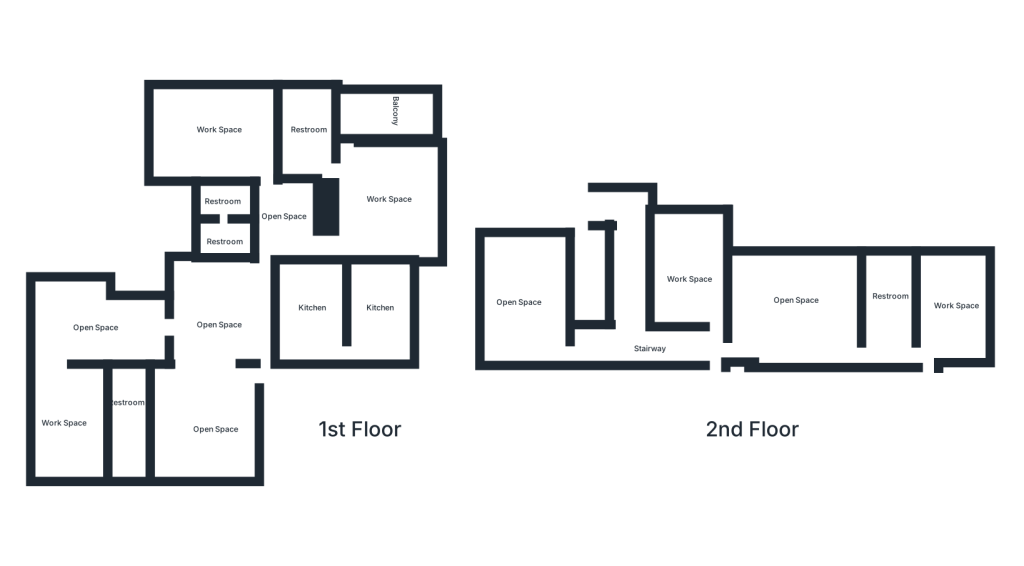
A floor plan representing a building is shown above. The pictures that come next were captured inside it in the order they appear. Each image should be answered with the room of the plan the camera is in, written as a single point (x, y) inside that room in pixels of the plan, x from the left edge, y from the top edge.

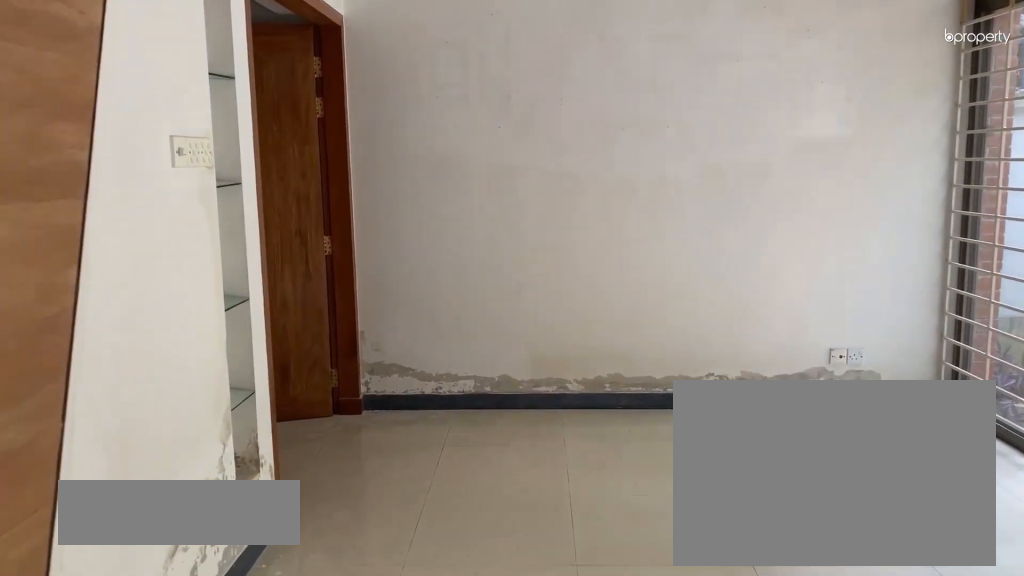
(90, 328)
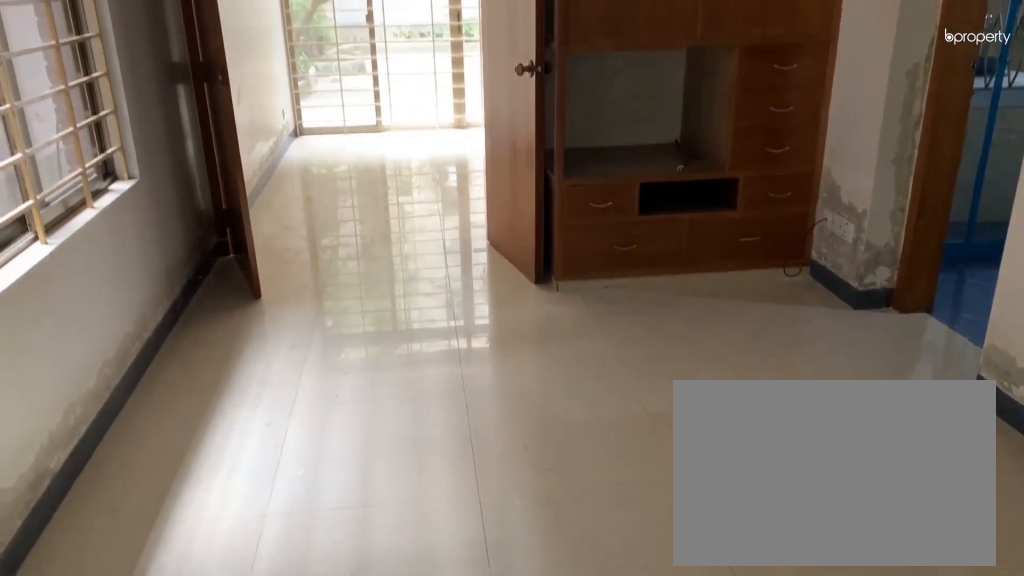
(70, 425)
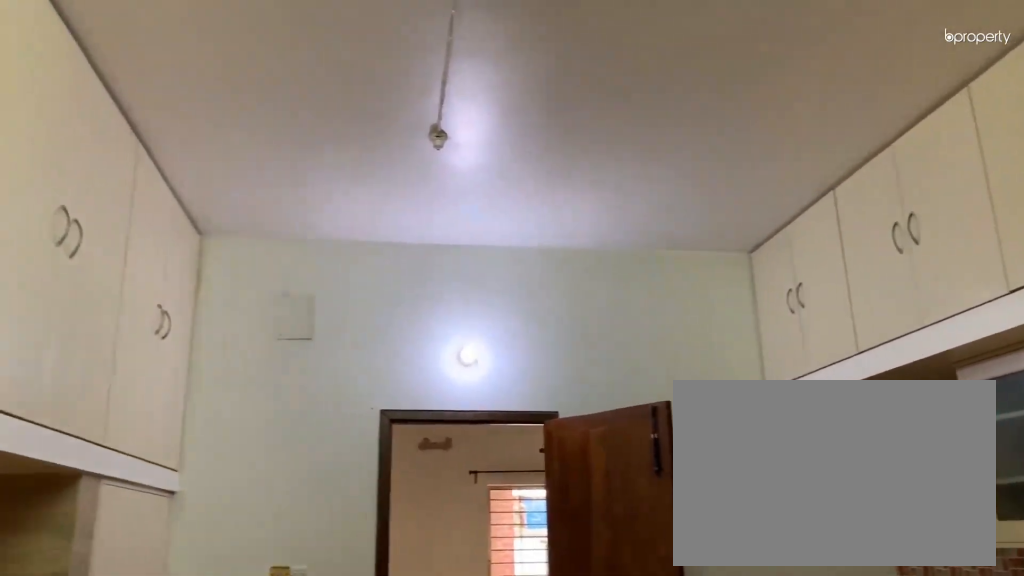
(310, 319)
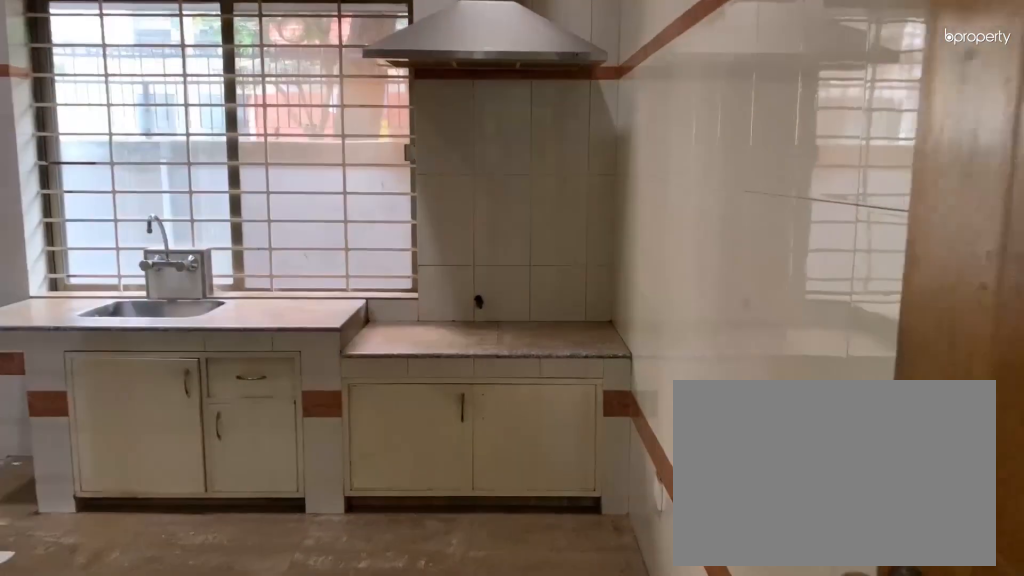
(382, 318)
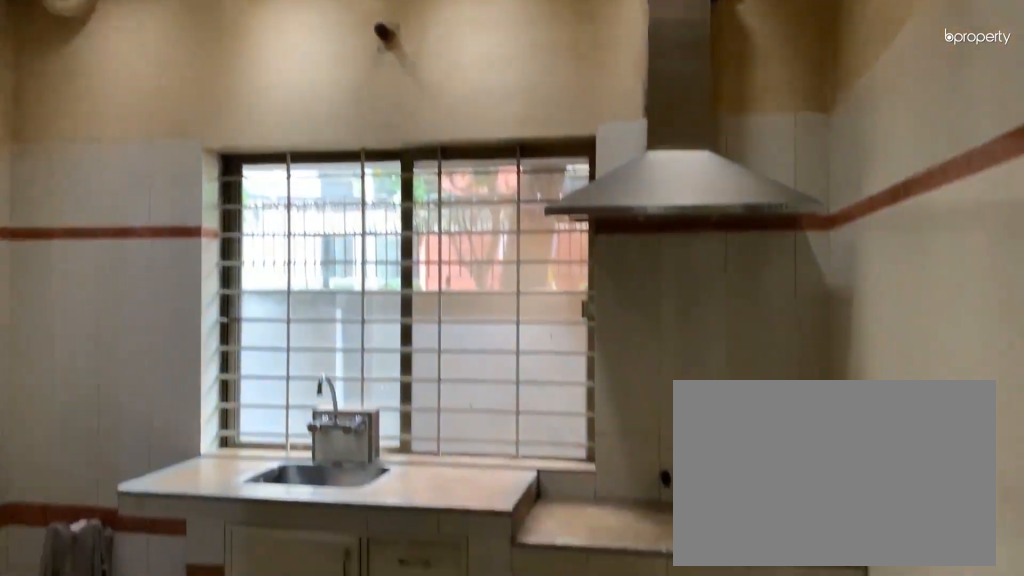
(382, 318)
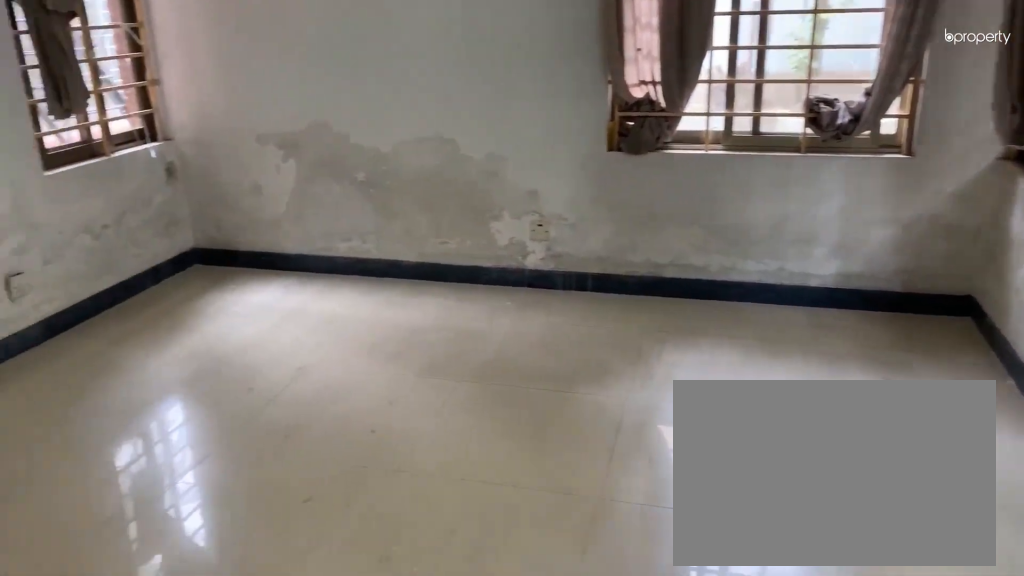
(219, 142)
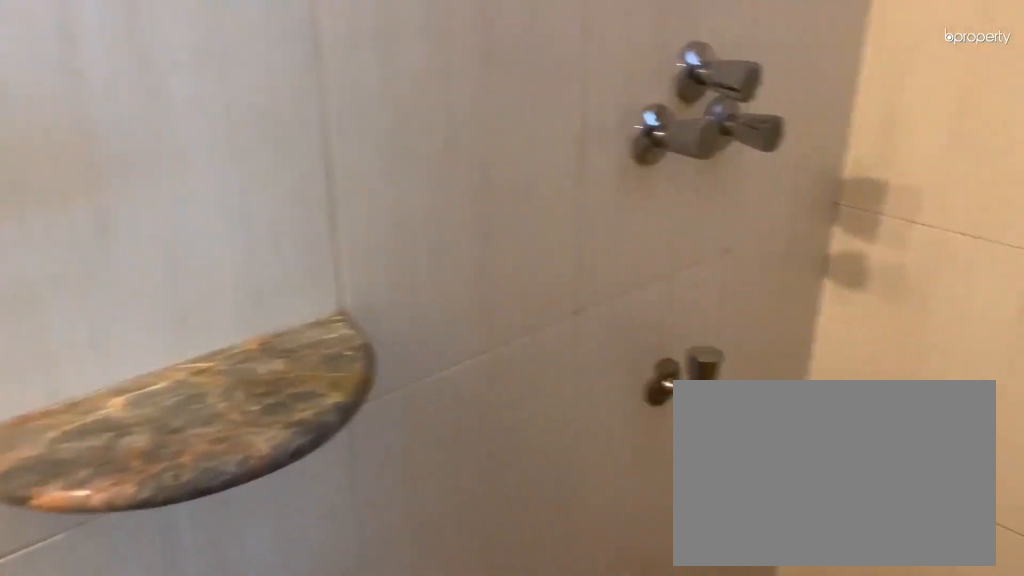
(221, 237)
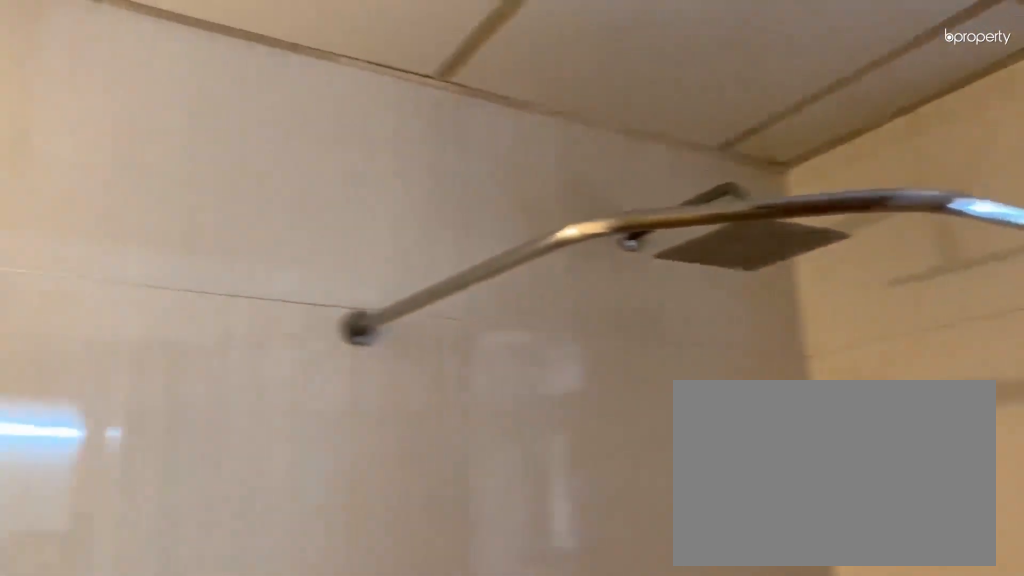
(221, 232)
